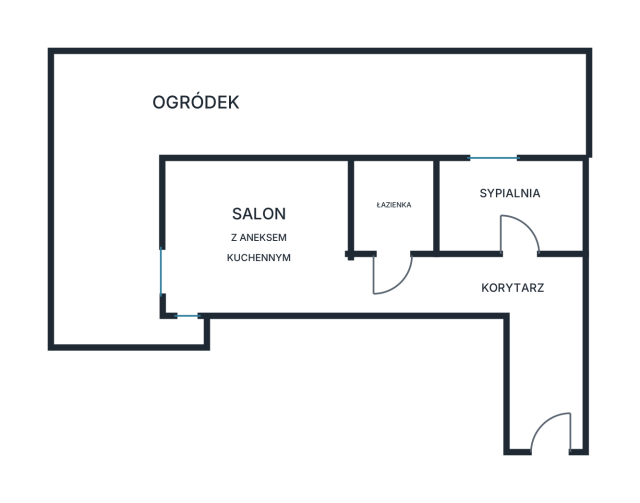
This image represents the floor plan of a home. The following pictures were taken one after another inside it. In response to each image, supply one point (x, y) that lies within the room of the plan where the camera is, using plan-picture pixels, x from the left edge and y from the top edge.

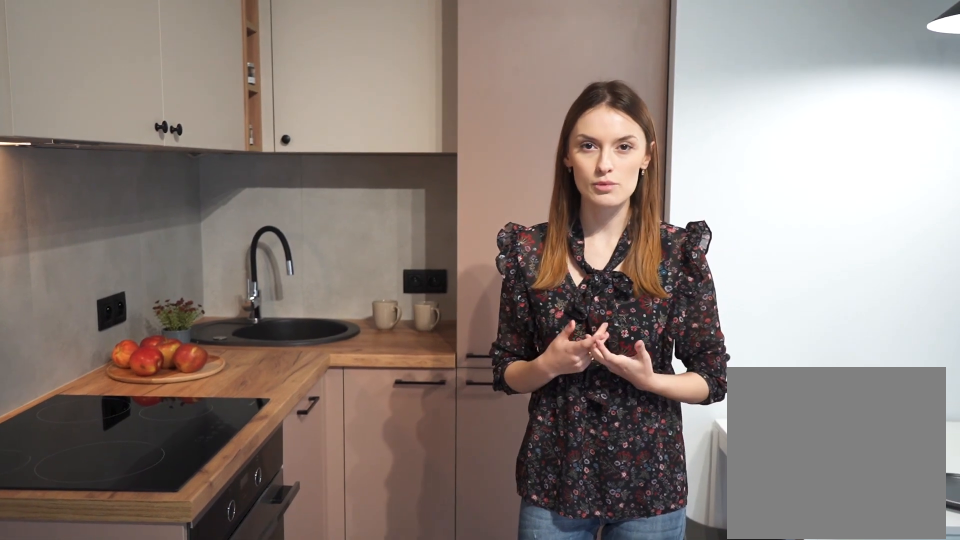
(256, 236)
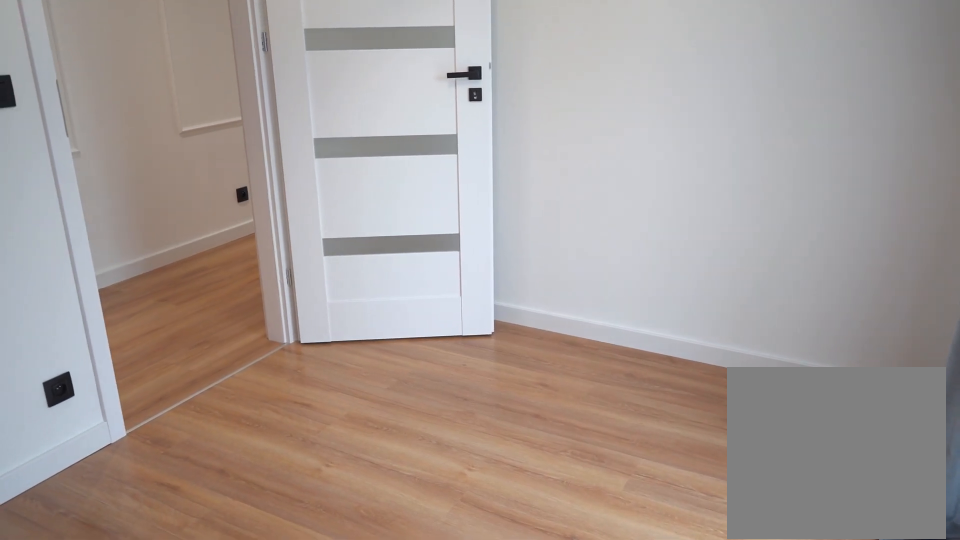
(509, 203)
